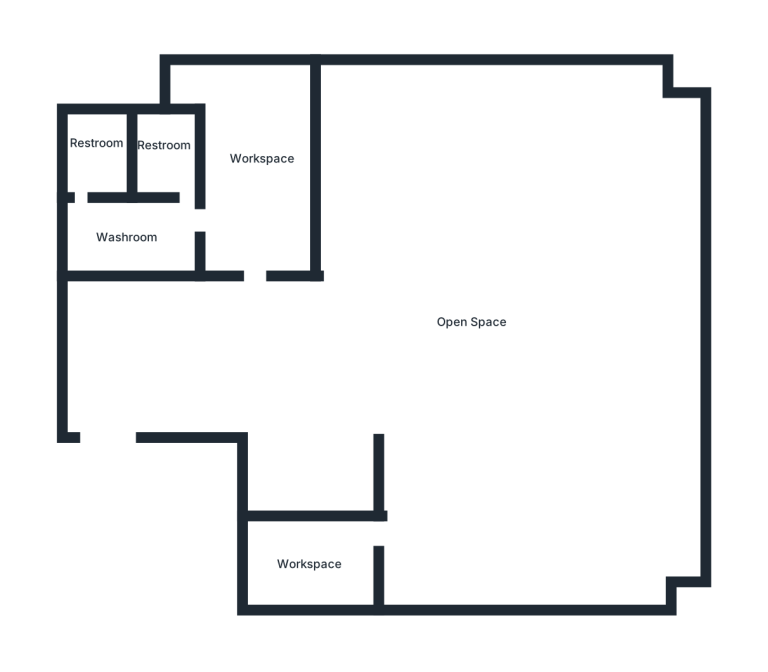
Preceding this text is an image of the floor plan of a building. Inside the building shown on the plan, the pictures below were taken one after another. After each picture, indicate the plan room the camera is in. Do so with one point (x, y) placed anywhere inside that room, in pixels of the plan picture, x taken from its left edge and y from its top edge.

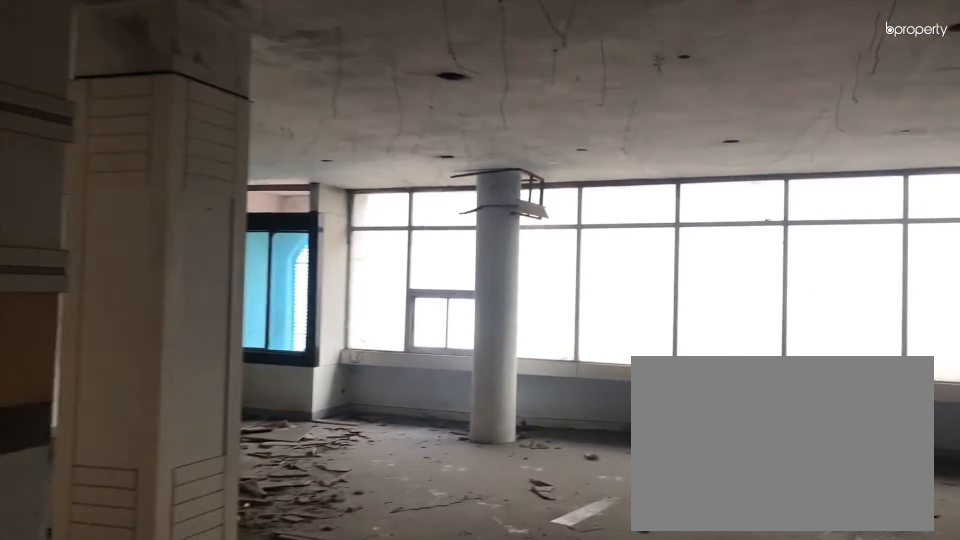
(301, 347)
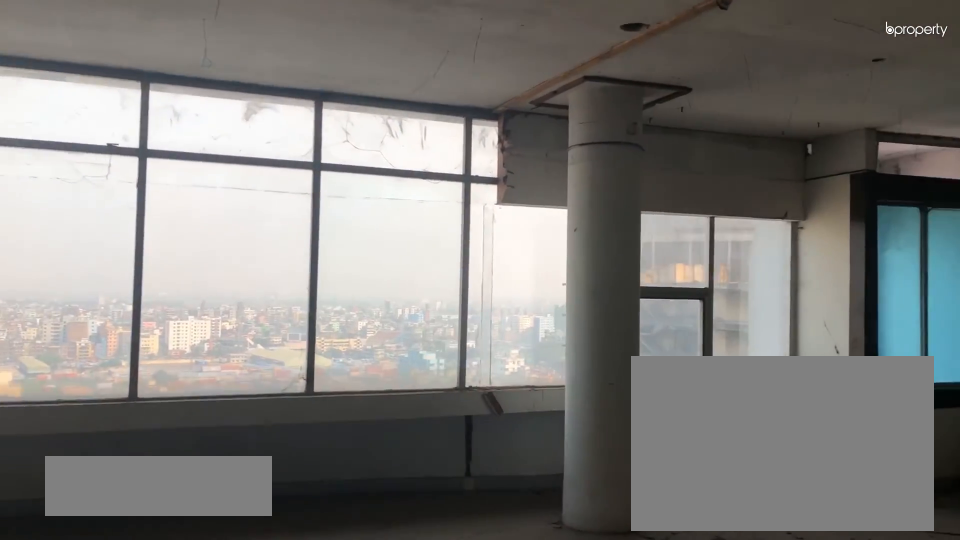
(478, 335)
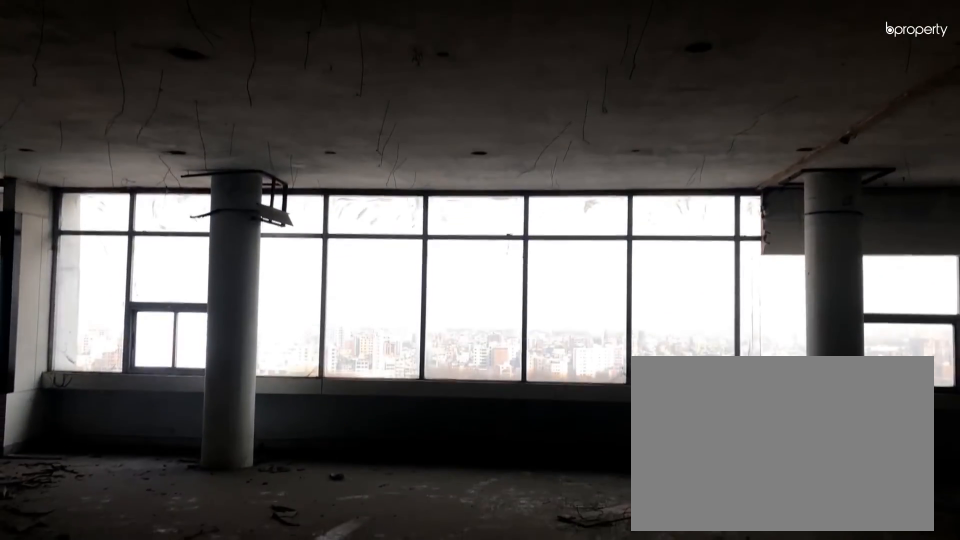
(478, 300)
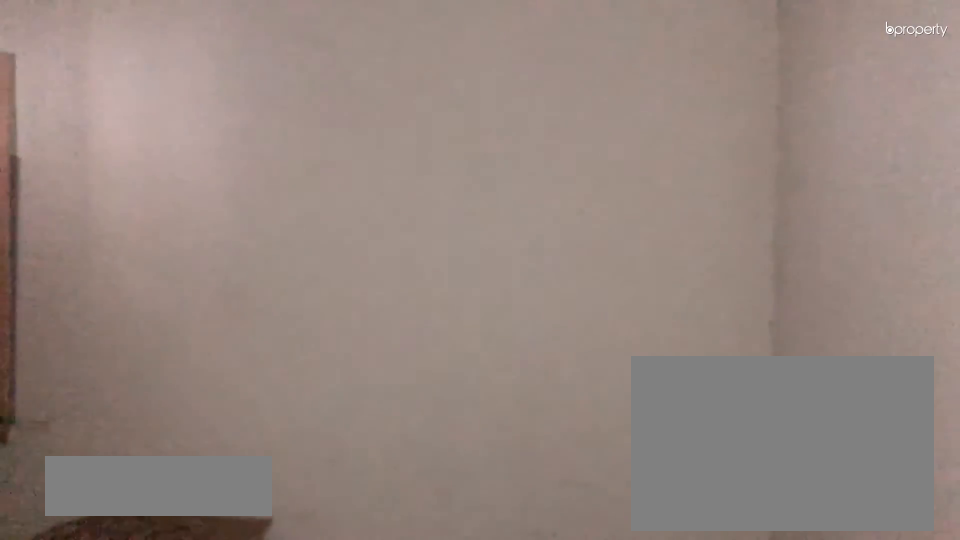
(252, 181)
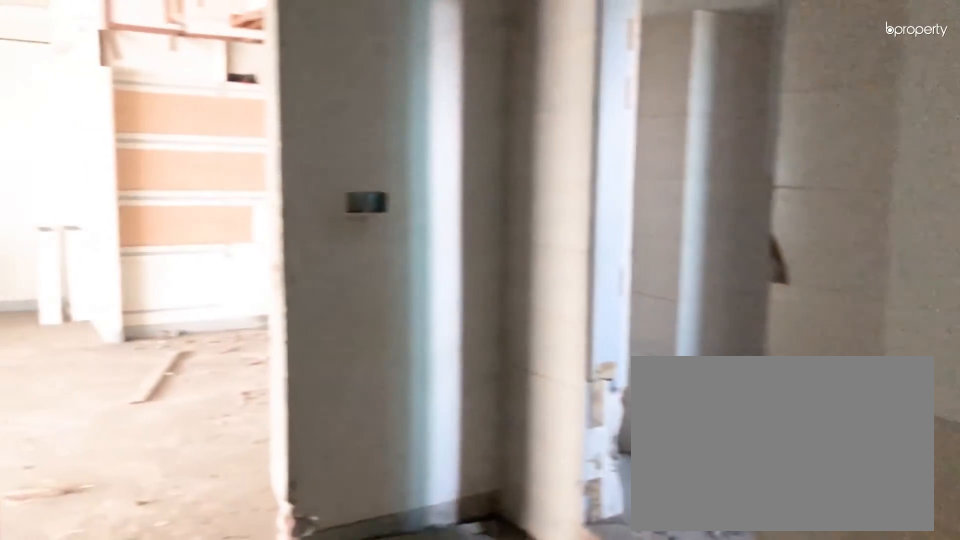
(252, 181)
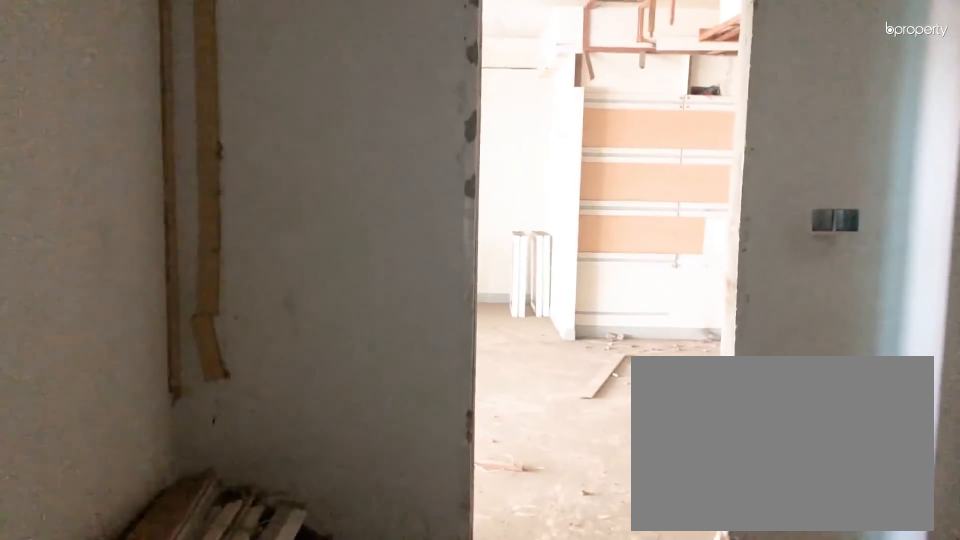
(252, 181)
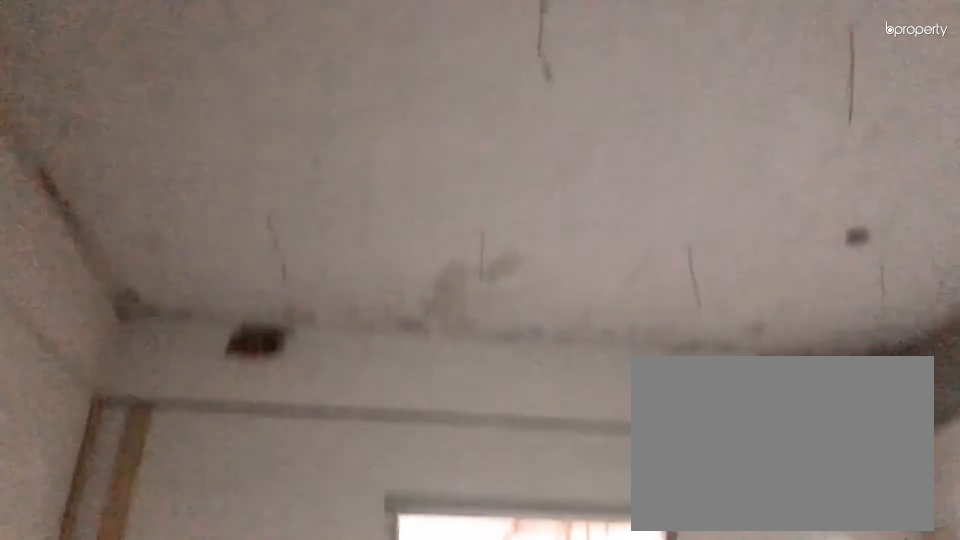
(252, 181)
